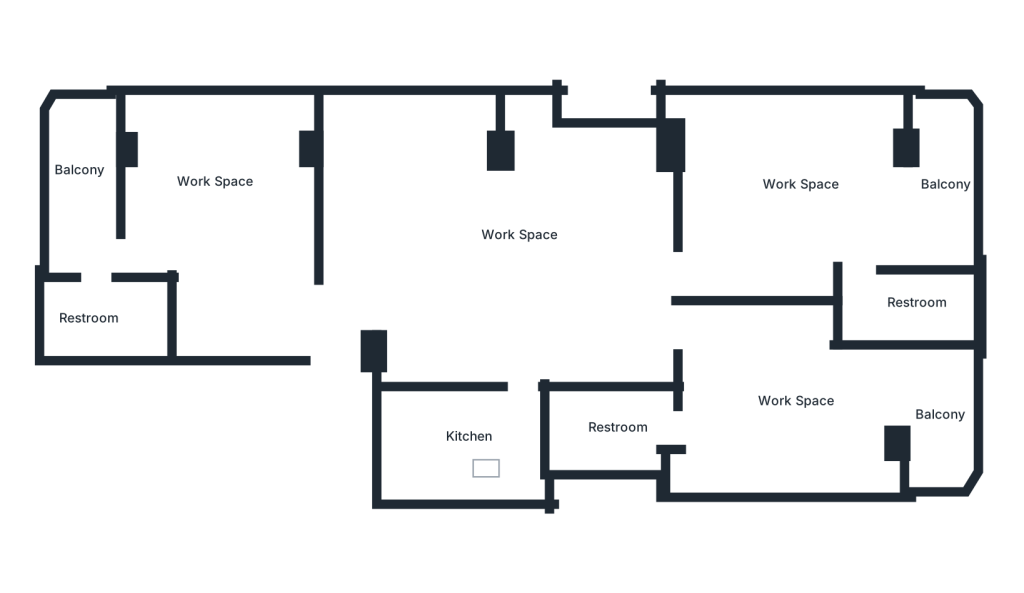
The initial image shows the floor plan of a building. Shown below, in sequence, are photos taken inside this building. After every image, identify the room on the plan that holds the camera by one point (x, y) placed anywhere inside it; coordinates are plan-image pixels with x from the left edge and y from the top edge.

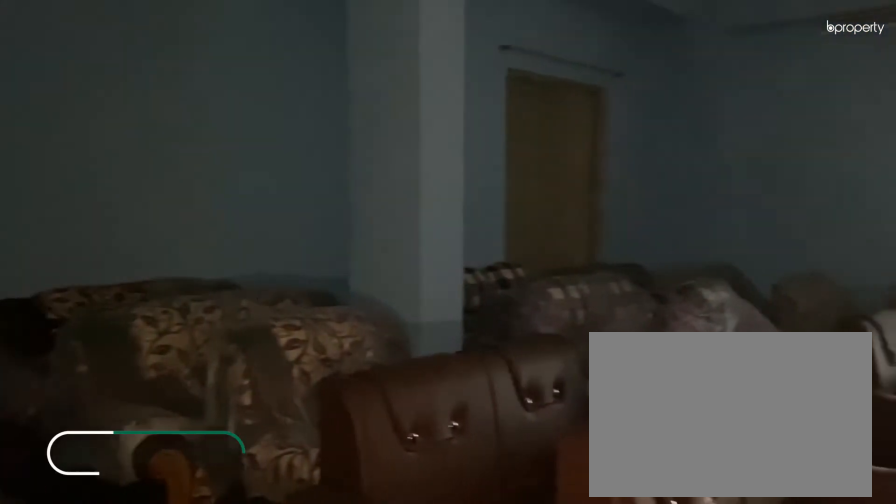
(504, 287)
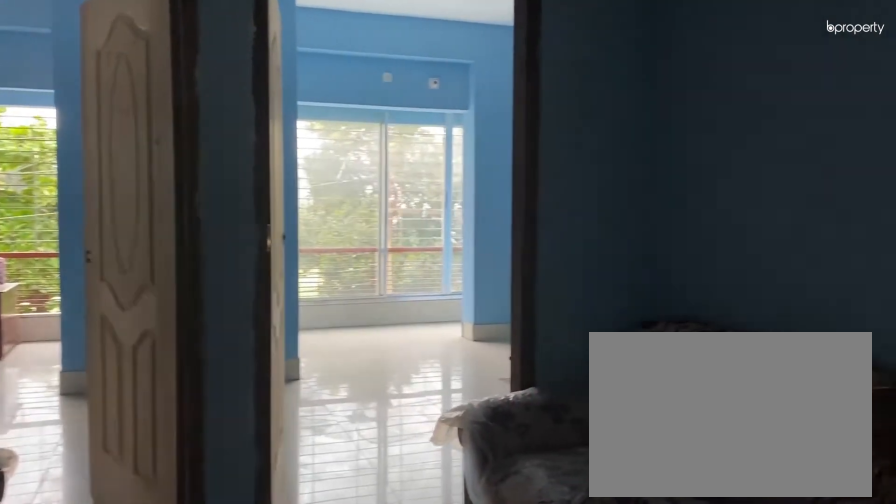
(504, 287)
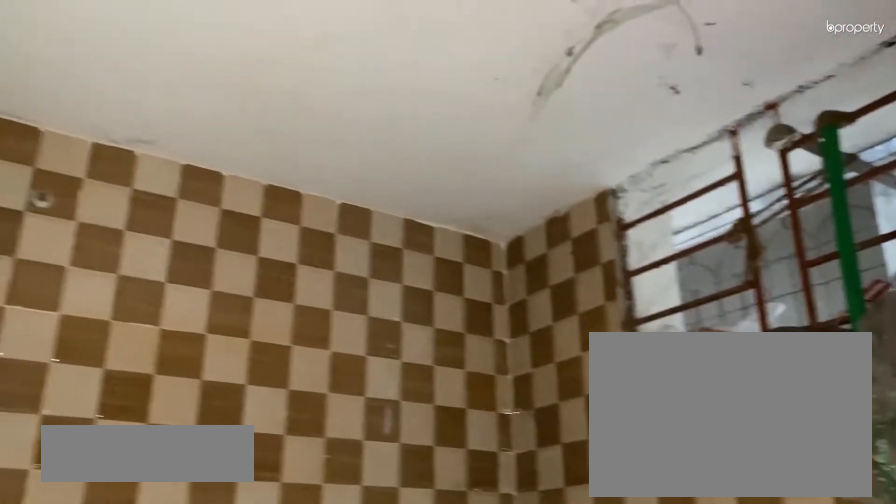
(101, 309)
